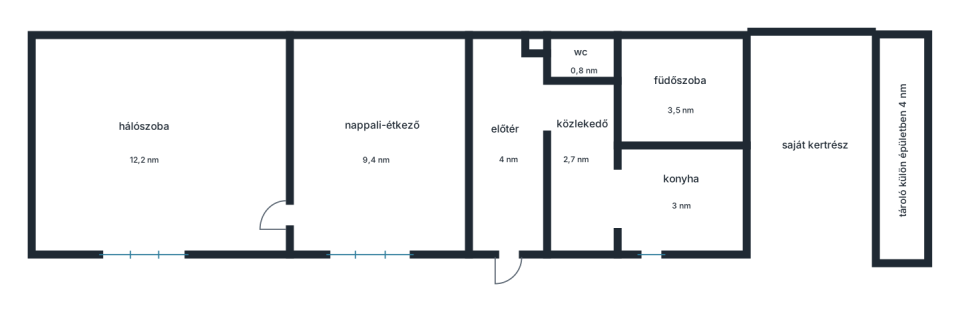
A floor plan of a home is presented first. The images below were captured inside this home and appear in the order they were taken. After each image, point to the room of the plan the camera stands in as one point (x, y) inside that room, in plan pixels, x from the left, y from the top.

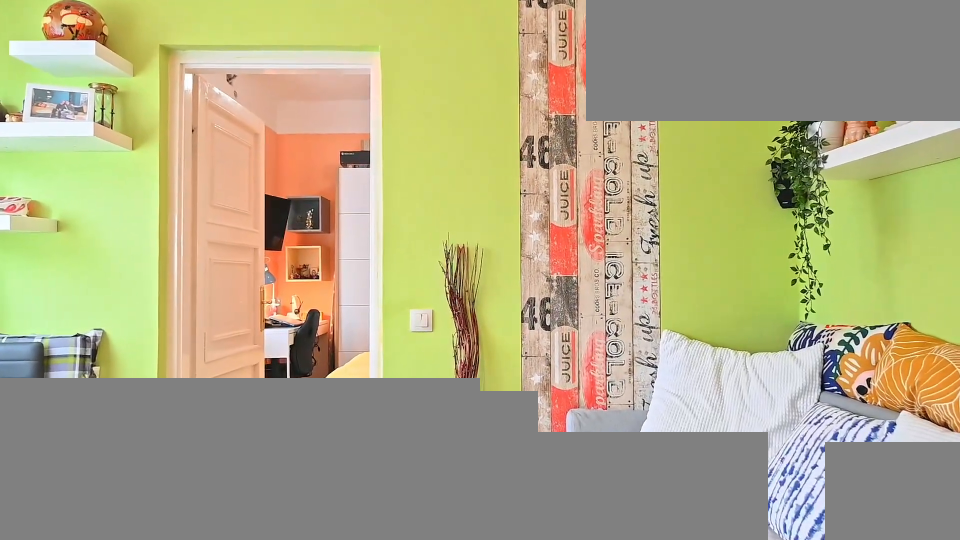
(380, 153)
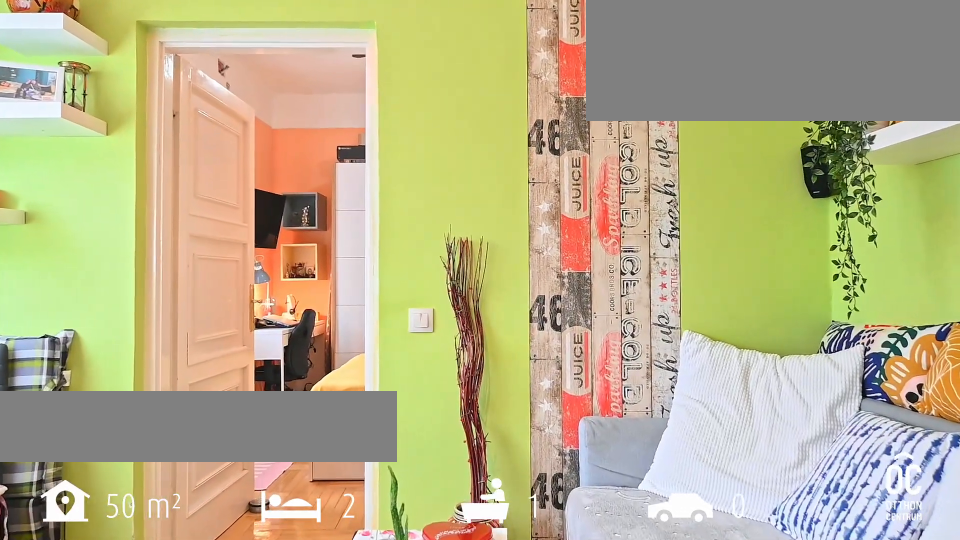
(380, 153)
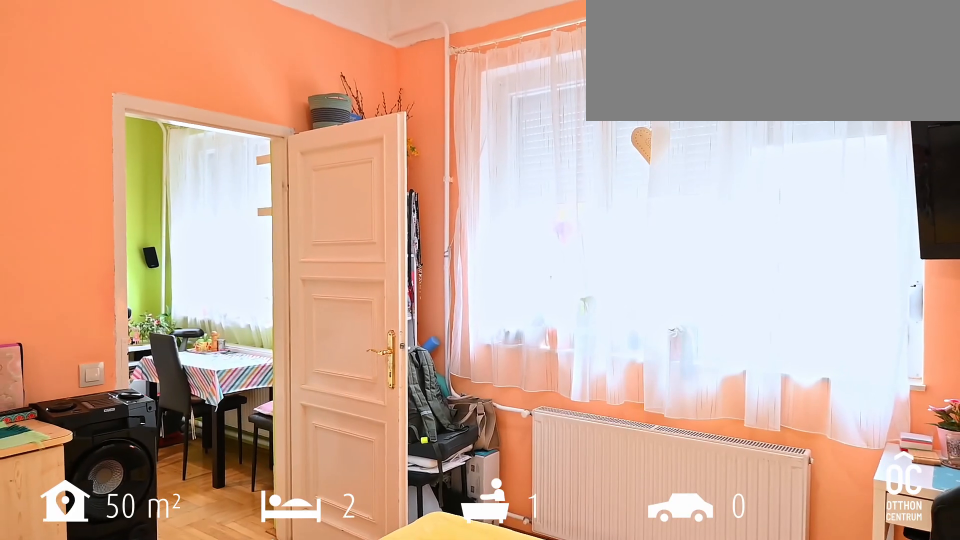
(157, 149)
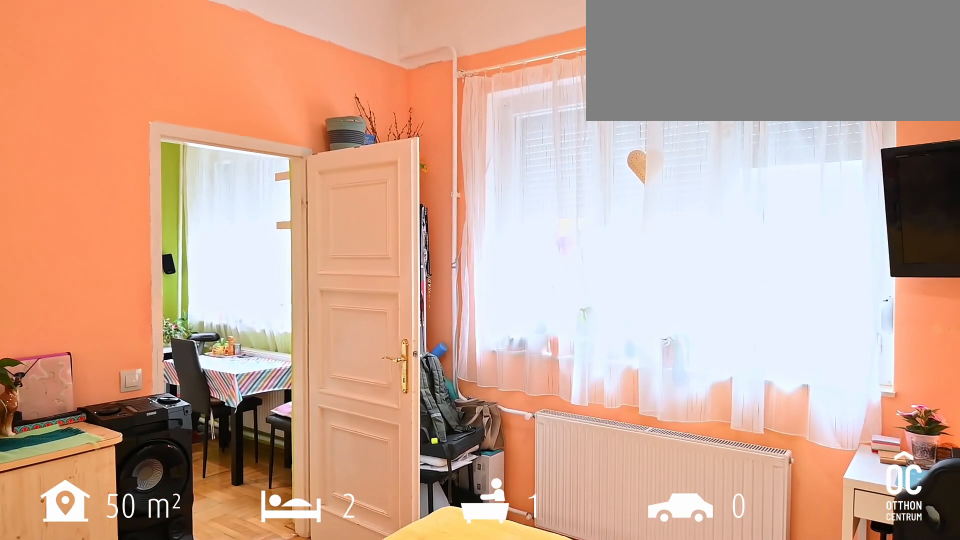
(157, 149)
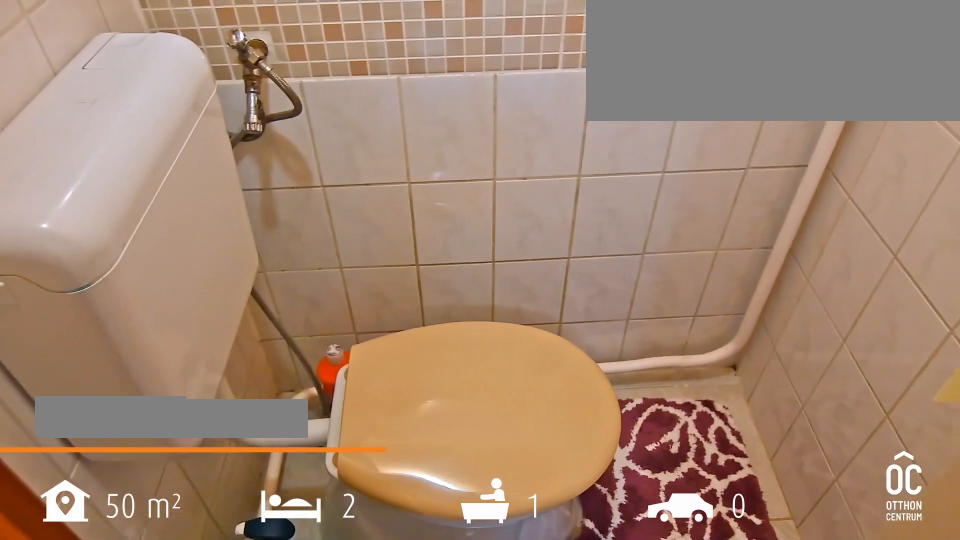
(580, 58)
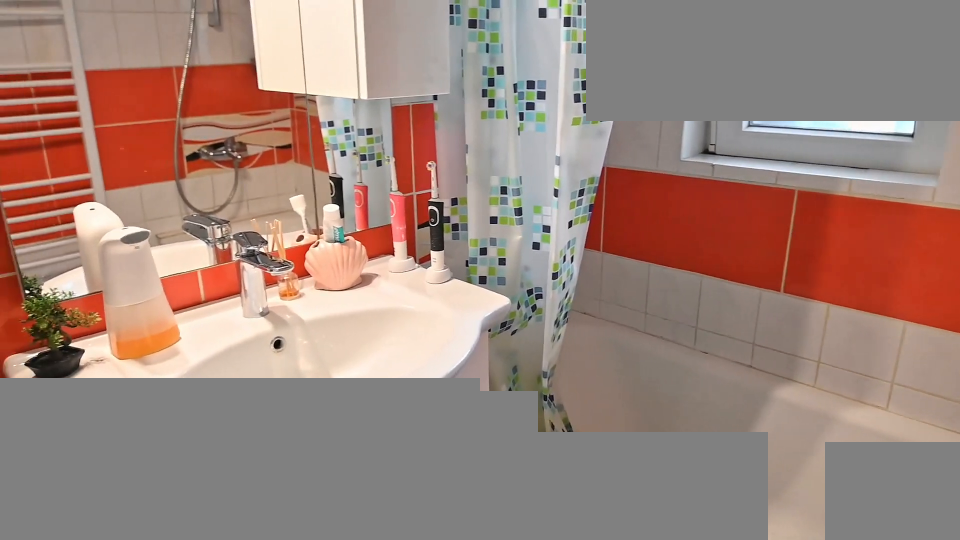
(681, 91)
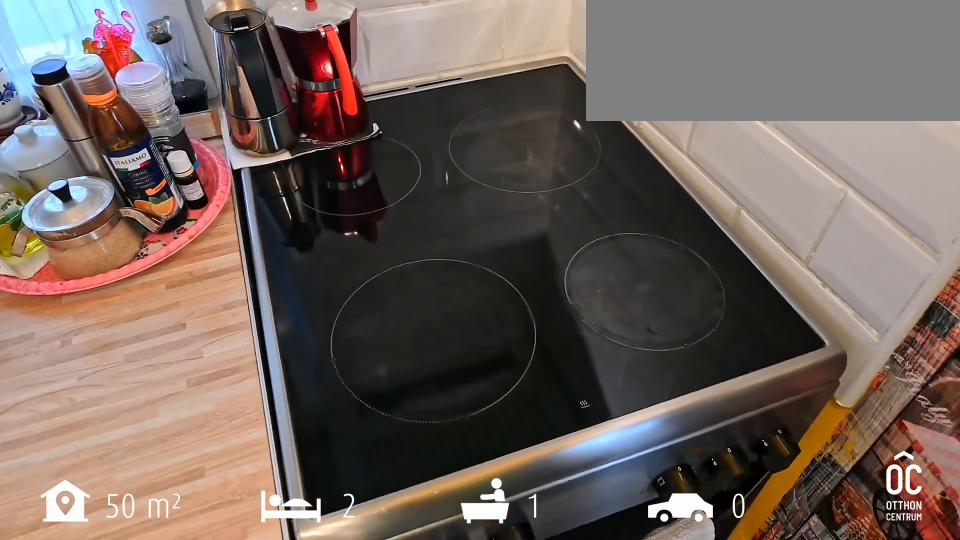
(684, 200)
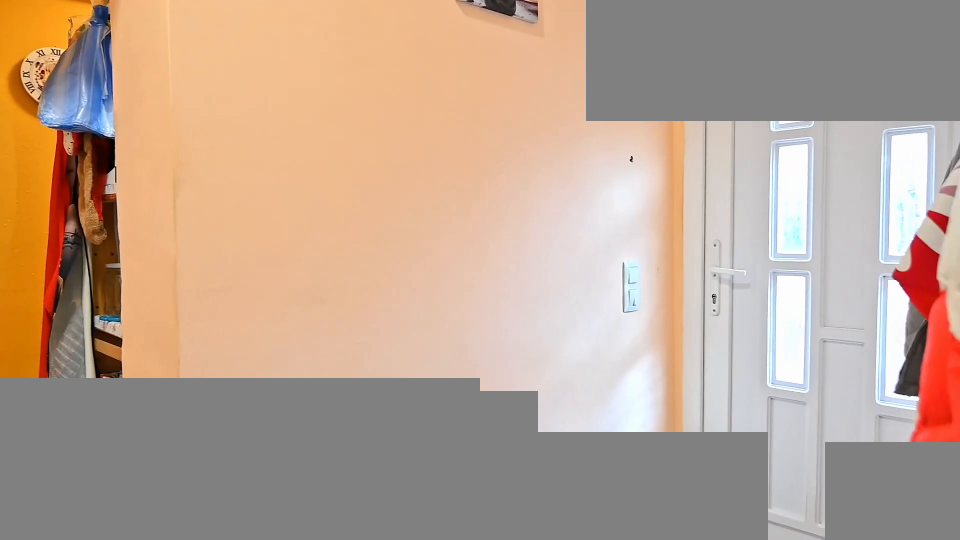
(506, 156)
